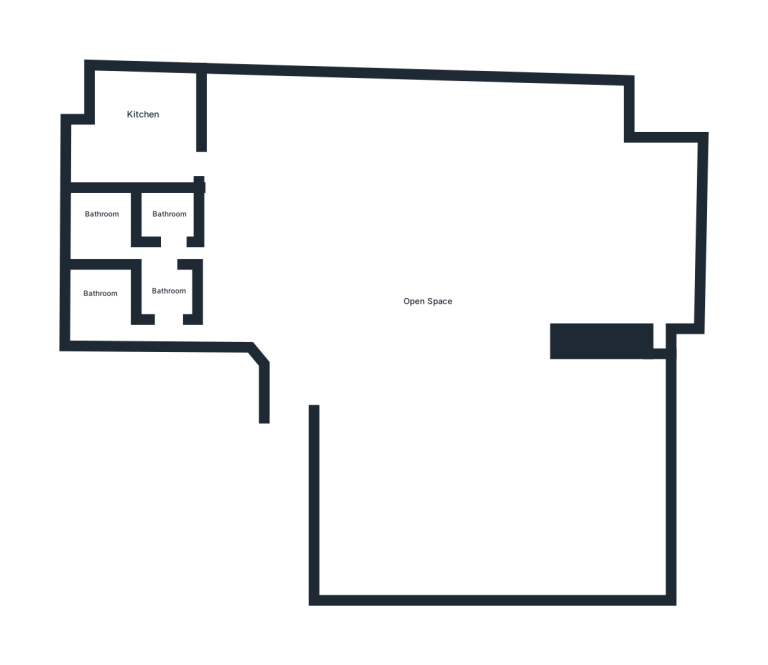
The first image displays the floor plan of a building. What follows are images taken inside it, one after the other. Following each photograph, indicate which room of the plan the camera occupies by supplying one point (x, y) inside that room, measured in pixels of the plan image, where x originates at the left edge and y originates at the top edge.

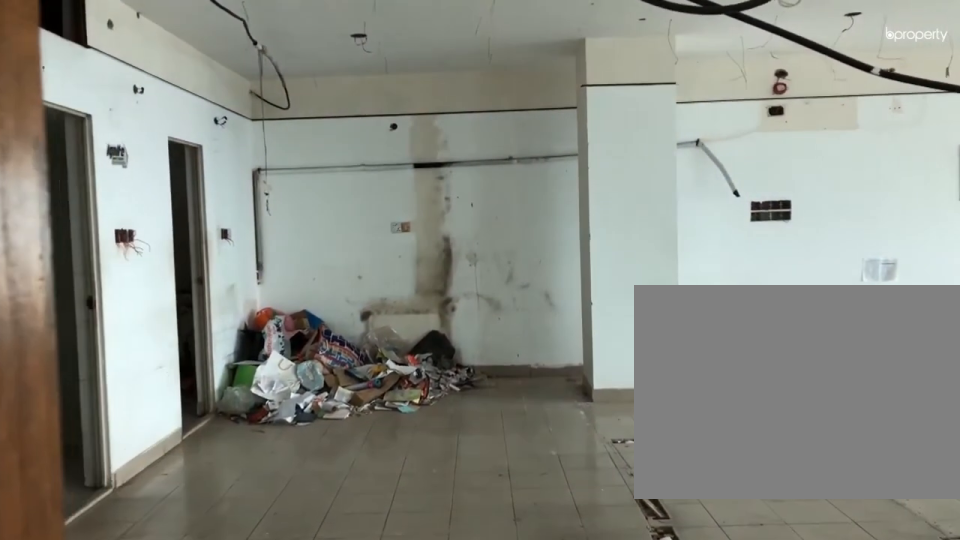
(407, 272)
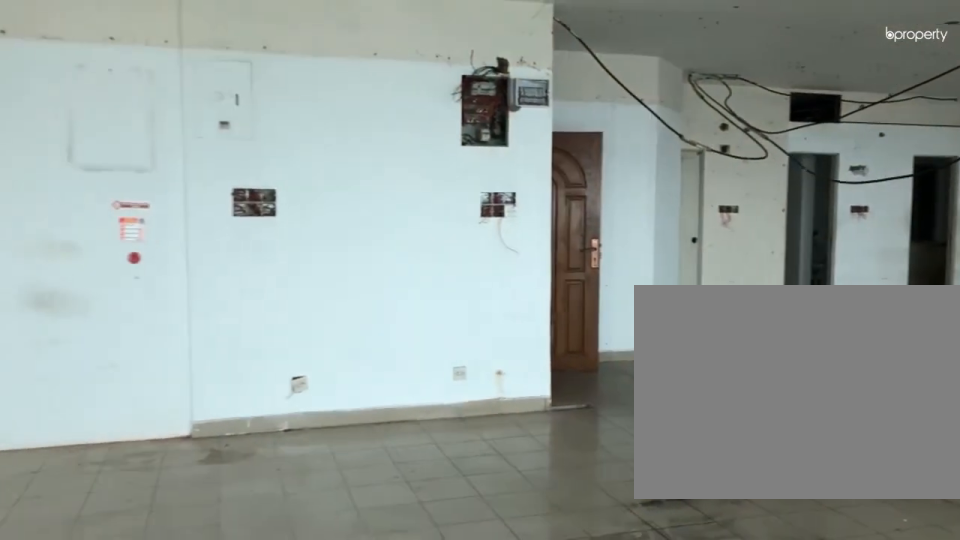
(406, 274)
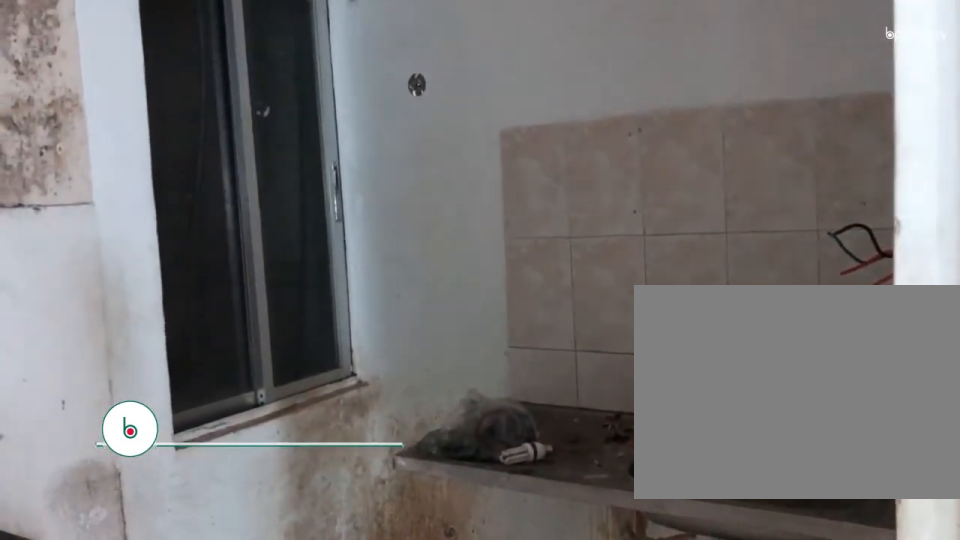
(148, 151)
